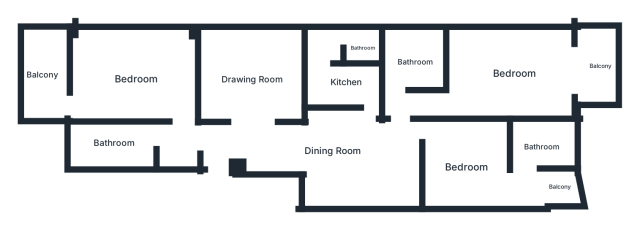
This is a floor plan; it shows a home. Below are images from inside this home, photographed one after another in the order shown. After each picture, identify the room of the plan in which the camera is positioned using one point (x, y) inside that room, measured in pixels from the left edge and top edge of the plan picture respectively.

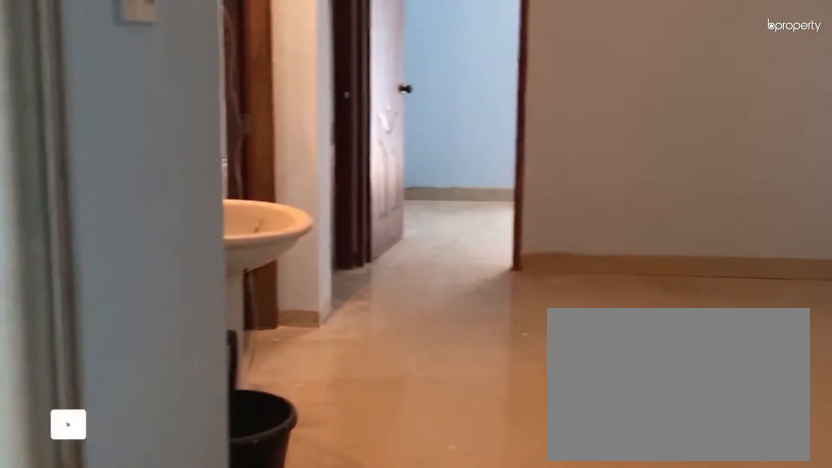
(332, 151)
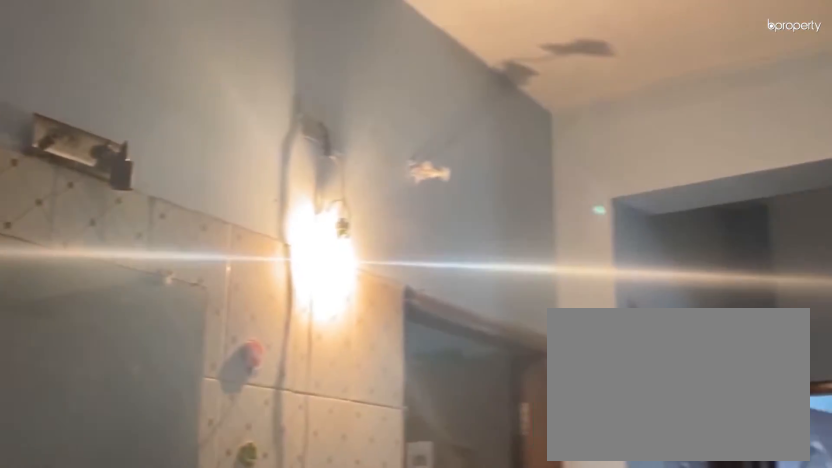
(331, 151)
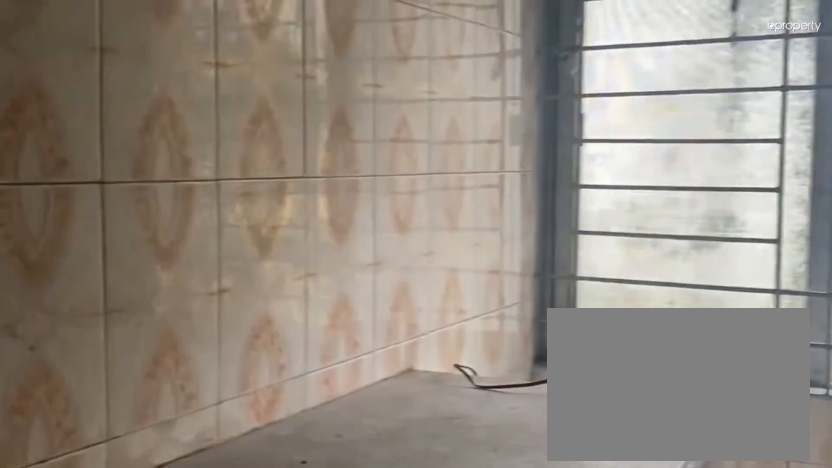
(345, 82)
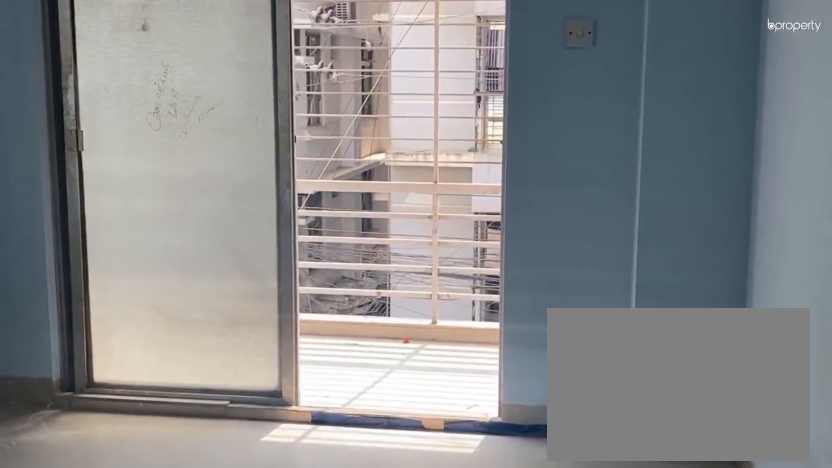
(513, 73)
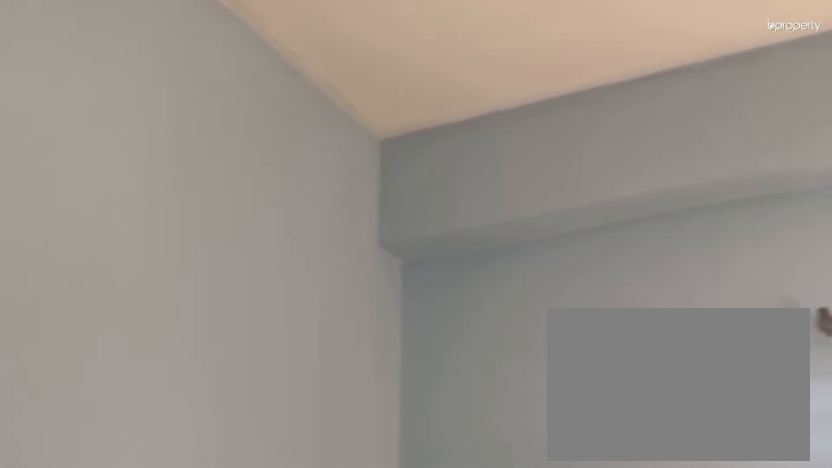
(513, 73)
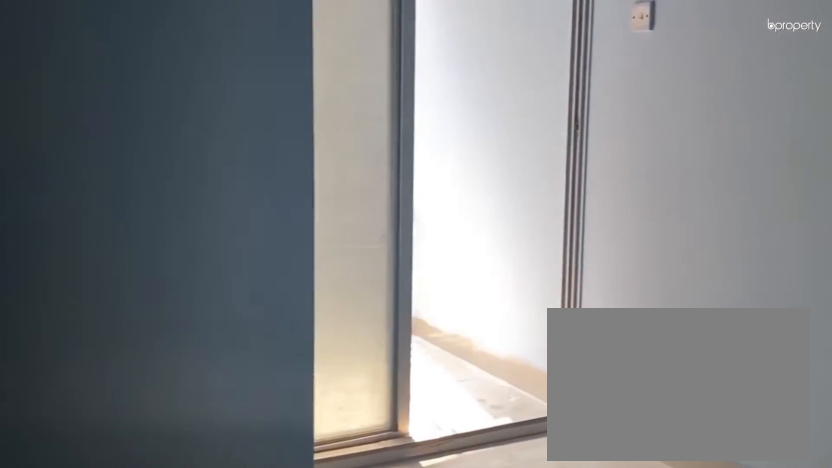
(467, 168)
